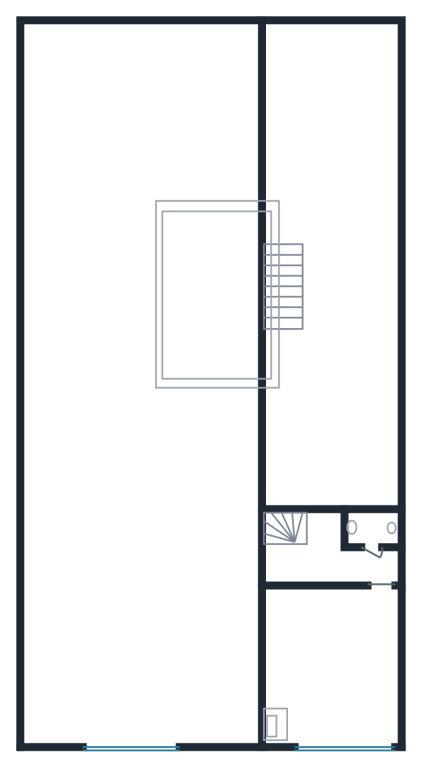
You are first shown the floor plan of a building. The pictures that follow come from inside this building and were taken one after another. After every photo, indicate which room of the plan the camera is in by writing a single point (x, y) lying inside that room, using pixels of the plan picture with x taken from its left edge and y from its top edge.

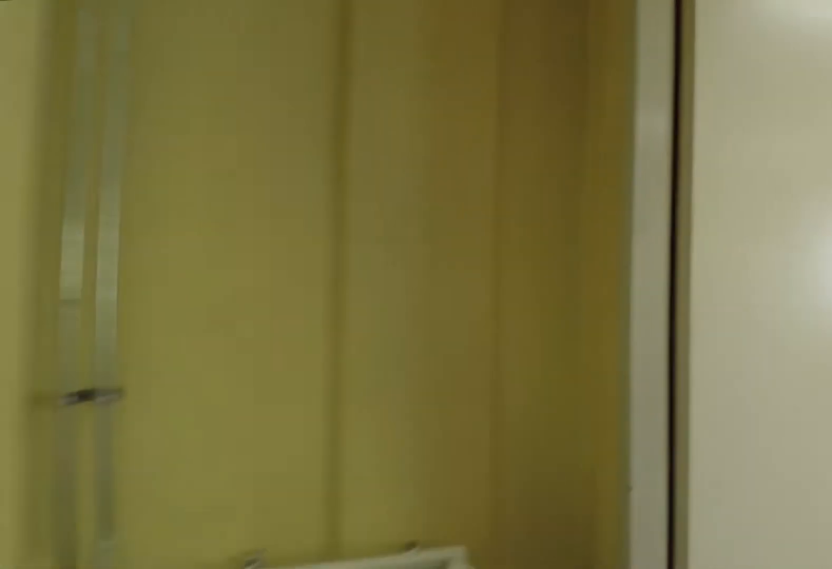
(326, 556)
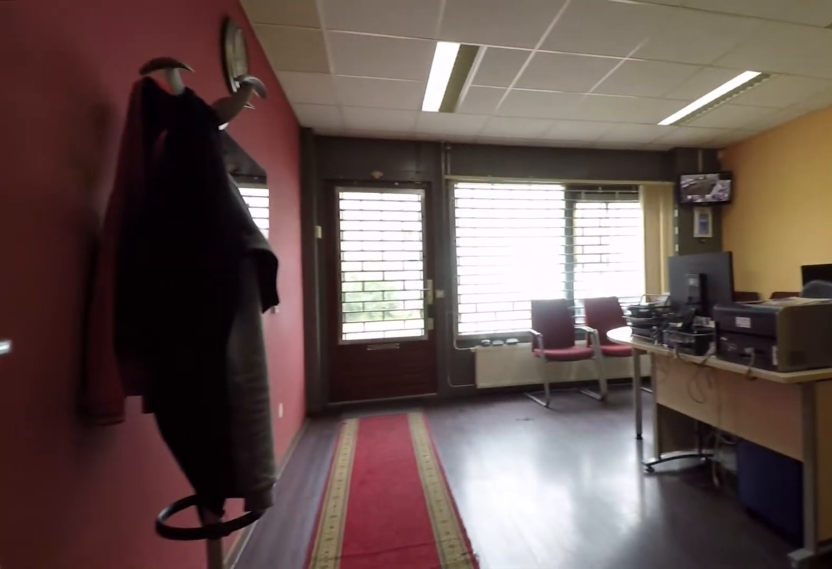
(332, 663)
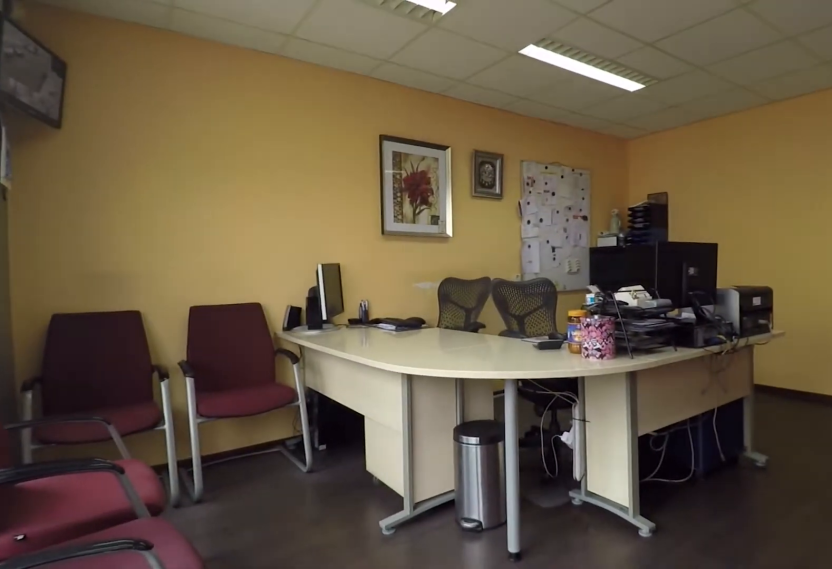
(332, 663)
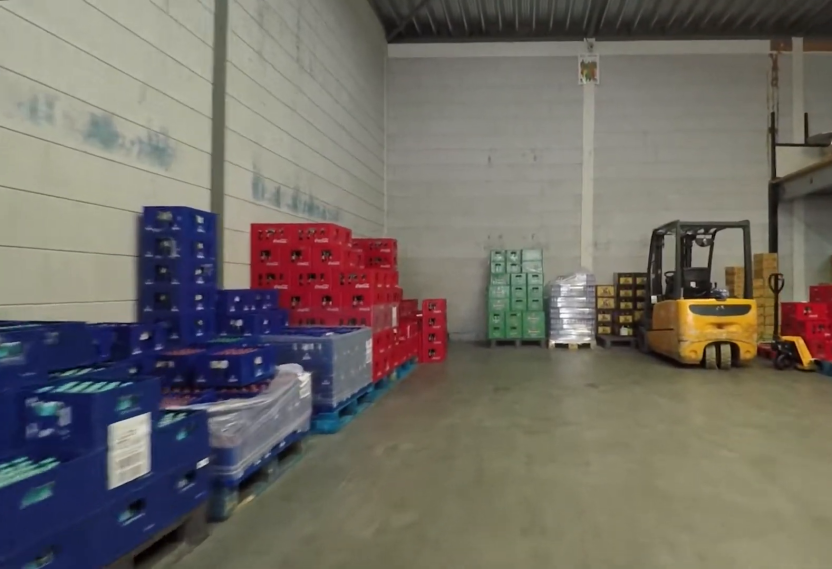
(31, 483)
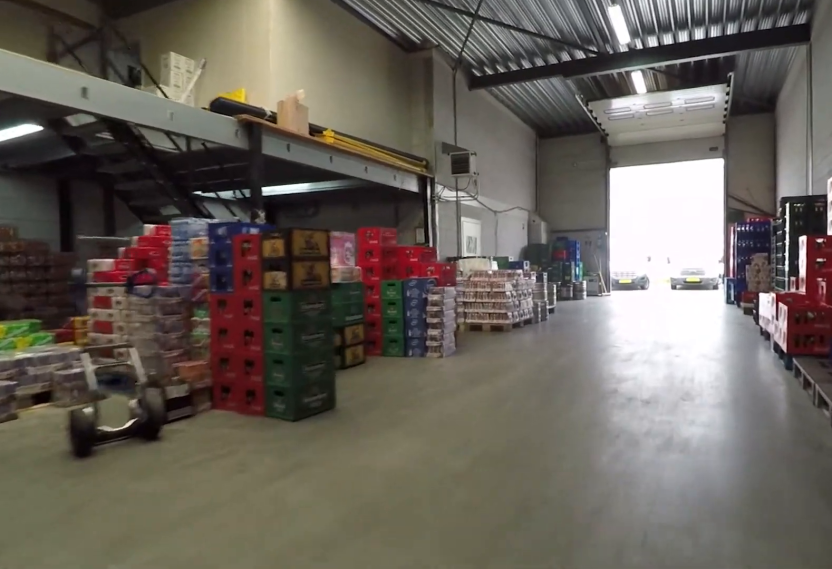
(34, 652)
